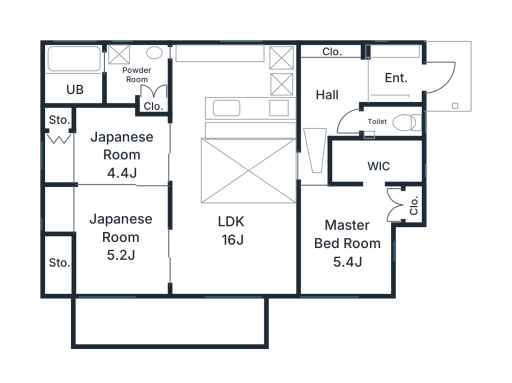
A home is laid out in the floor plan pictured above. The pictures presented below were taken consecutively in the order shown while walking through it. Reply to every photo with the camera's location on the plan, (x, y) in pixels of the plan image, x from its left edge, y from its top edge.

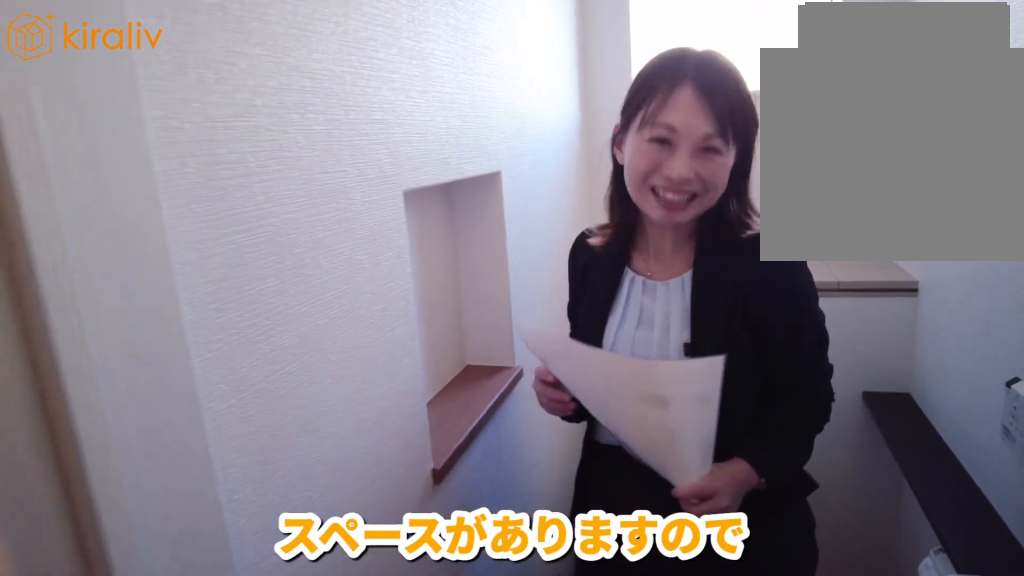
(345, 128)
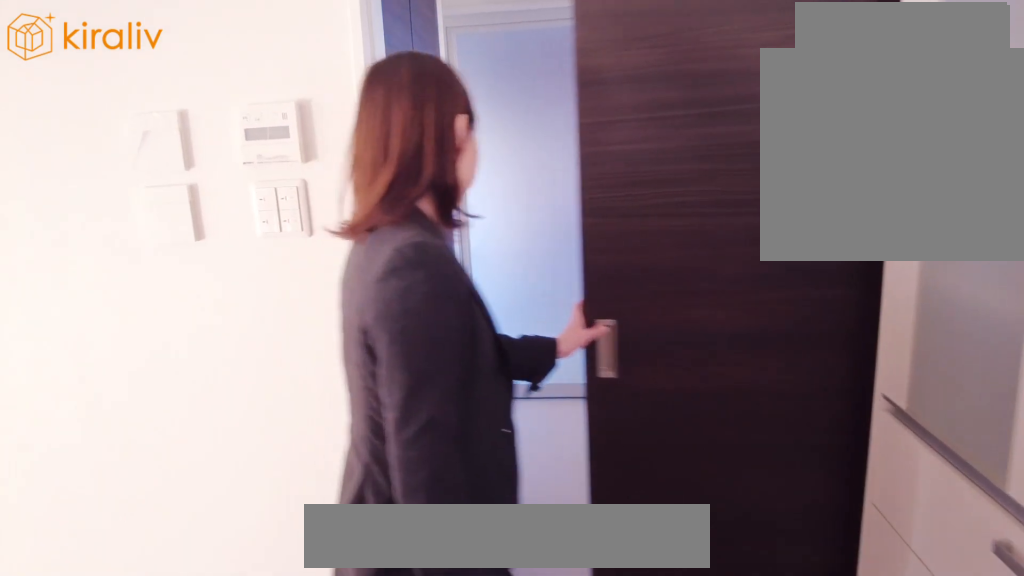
(174, 91)
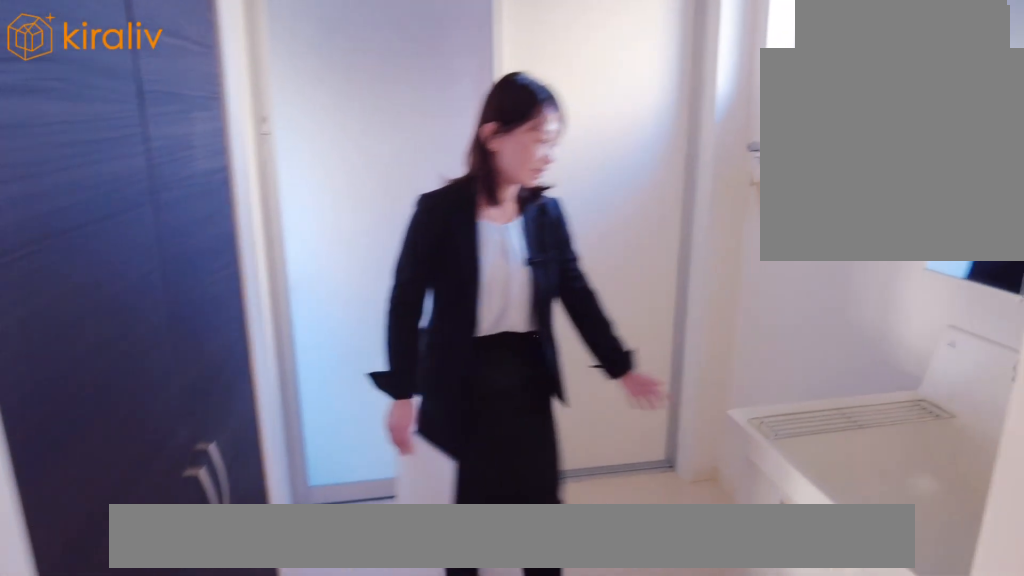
(140, 90)
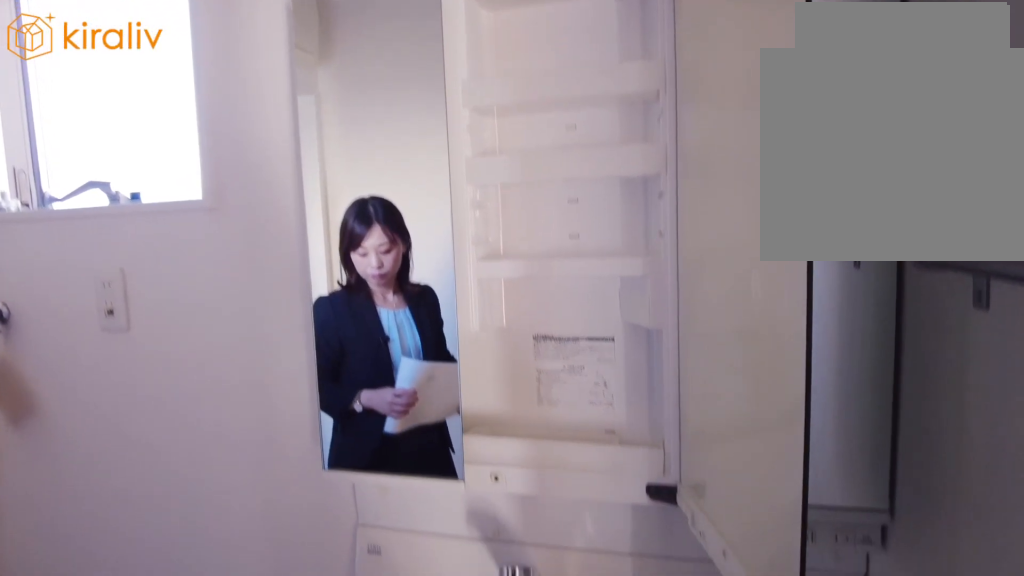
(123, 90)
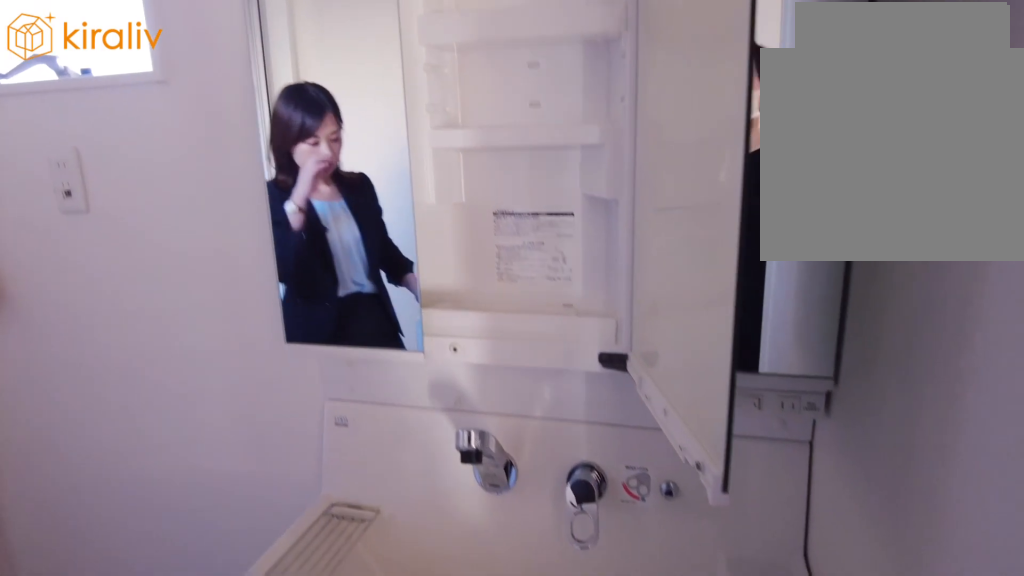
(123, 88)
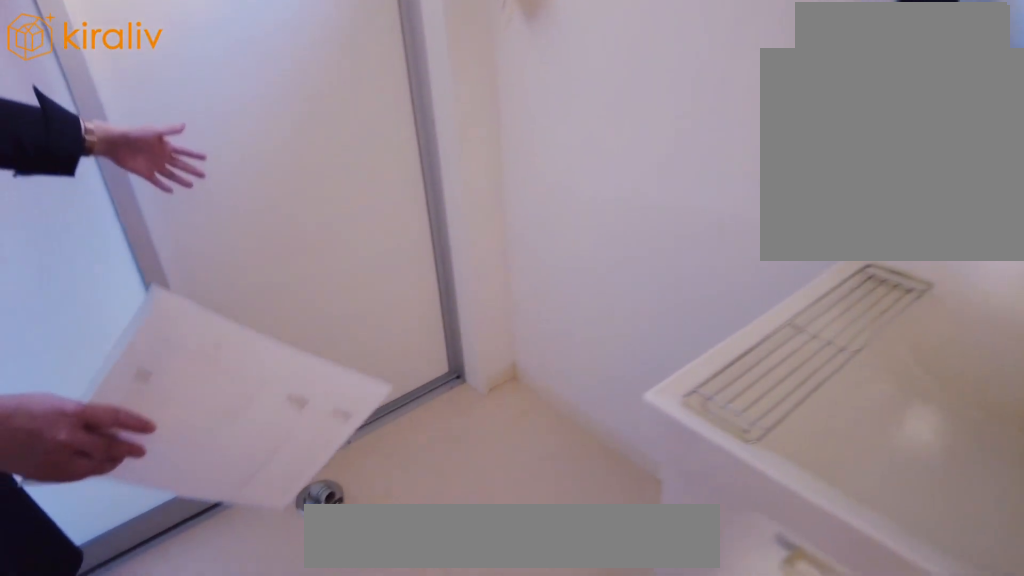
(122, 90)
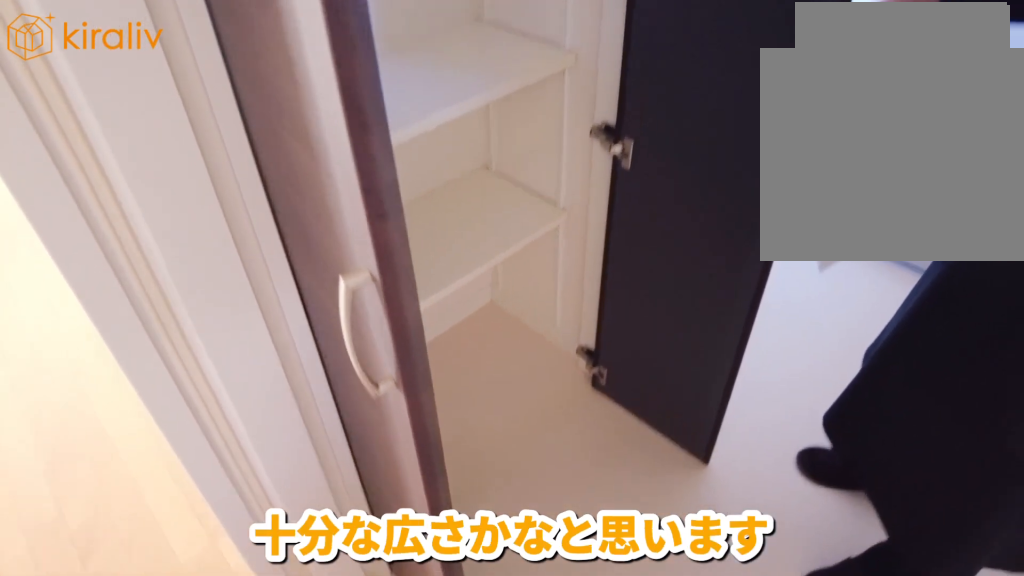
(113, 87)
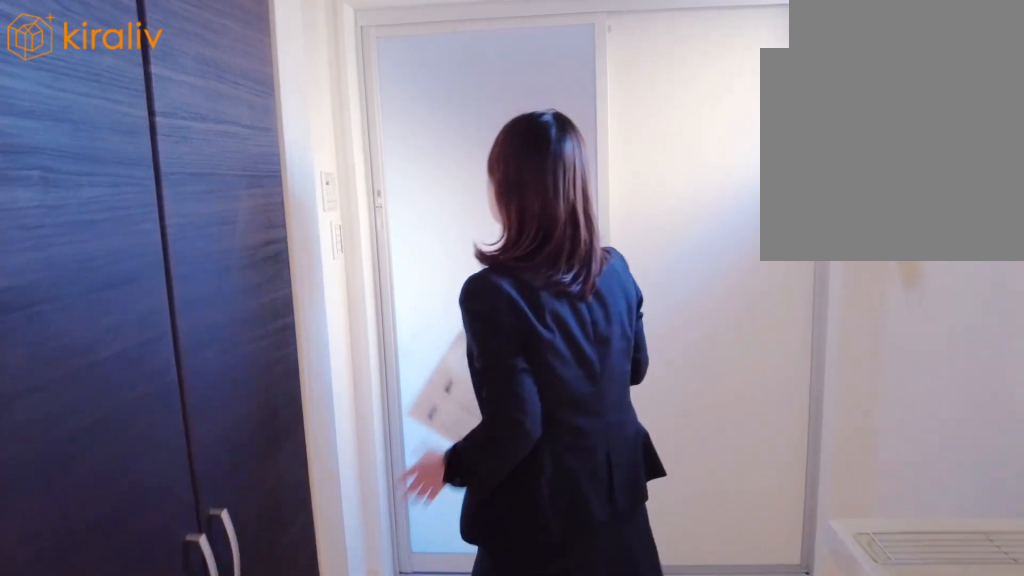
(111, 91)
